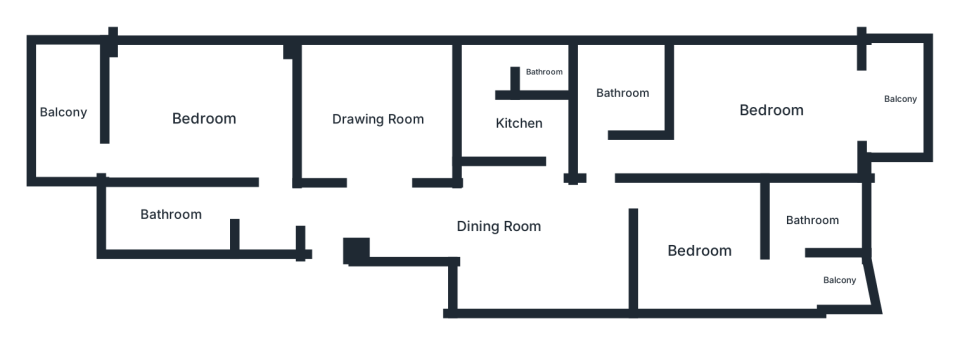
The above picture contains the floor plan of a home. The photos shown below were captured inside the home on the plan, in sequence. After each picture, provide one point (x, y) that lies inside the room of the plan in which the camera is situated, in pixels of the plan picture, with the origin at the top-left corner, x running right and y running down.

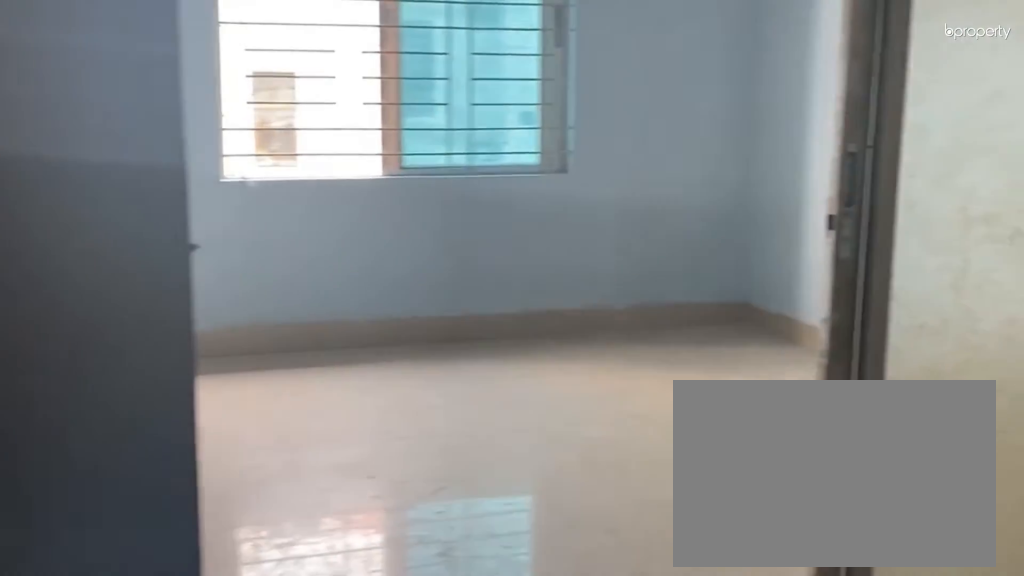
(358, 218)
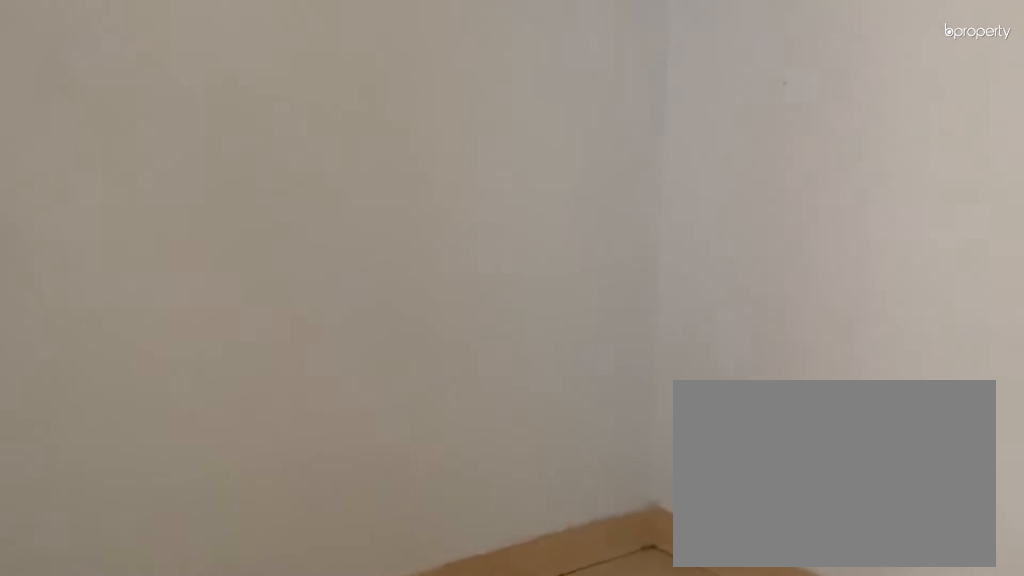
(498, 226)
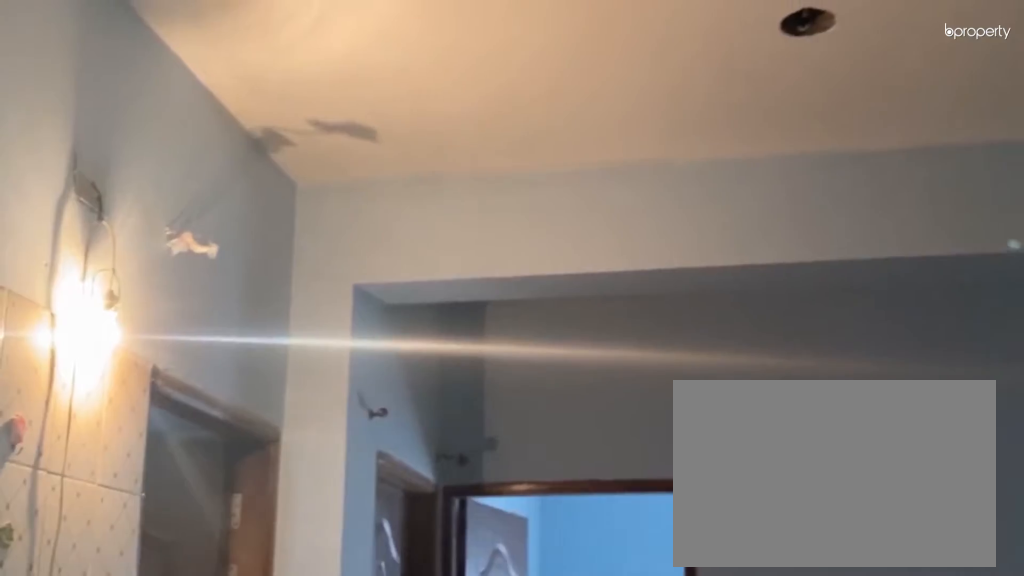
(497, 226)
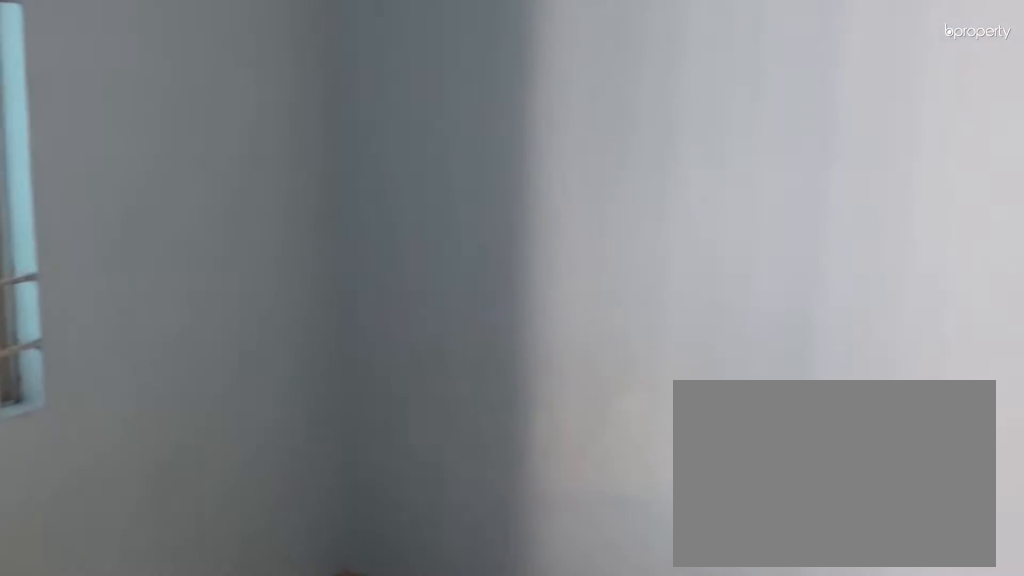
(380, 114)
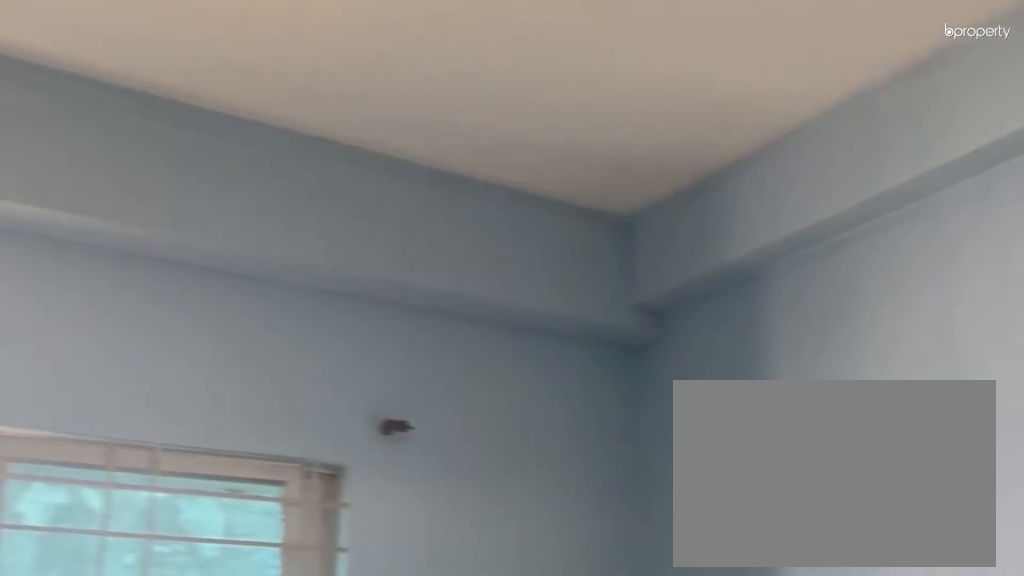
(380, 114)
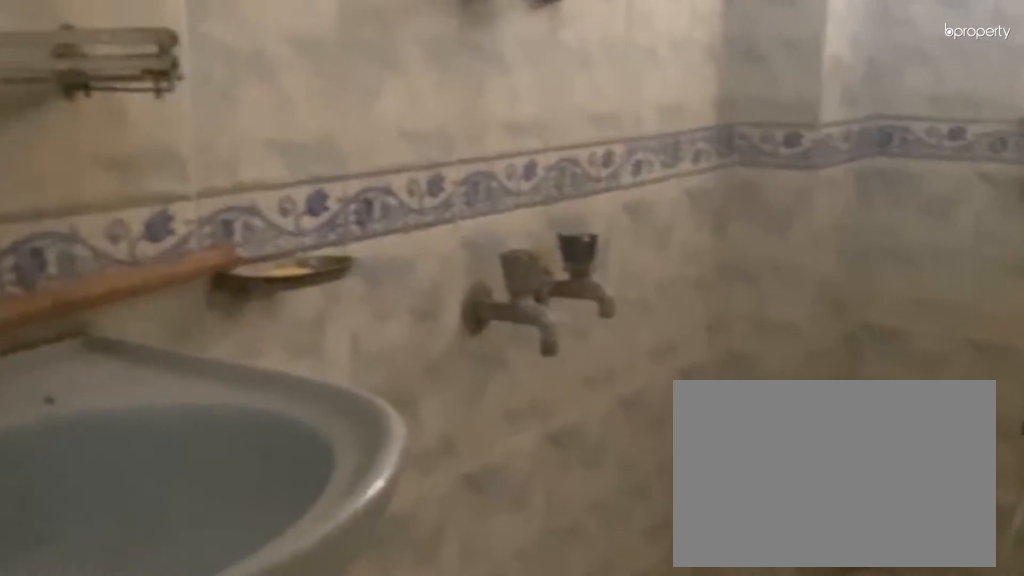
(170, 213)
